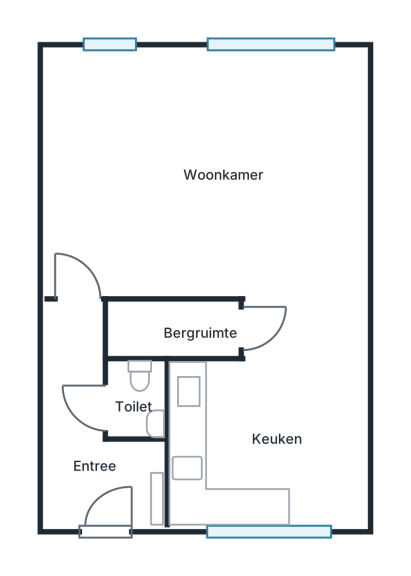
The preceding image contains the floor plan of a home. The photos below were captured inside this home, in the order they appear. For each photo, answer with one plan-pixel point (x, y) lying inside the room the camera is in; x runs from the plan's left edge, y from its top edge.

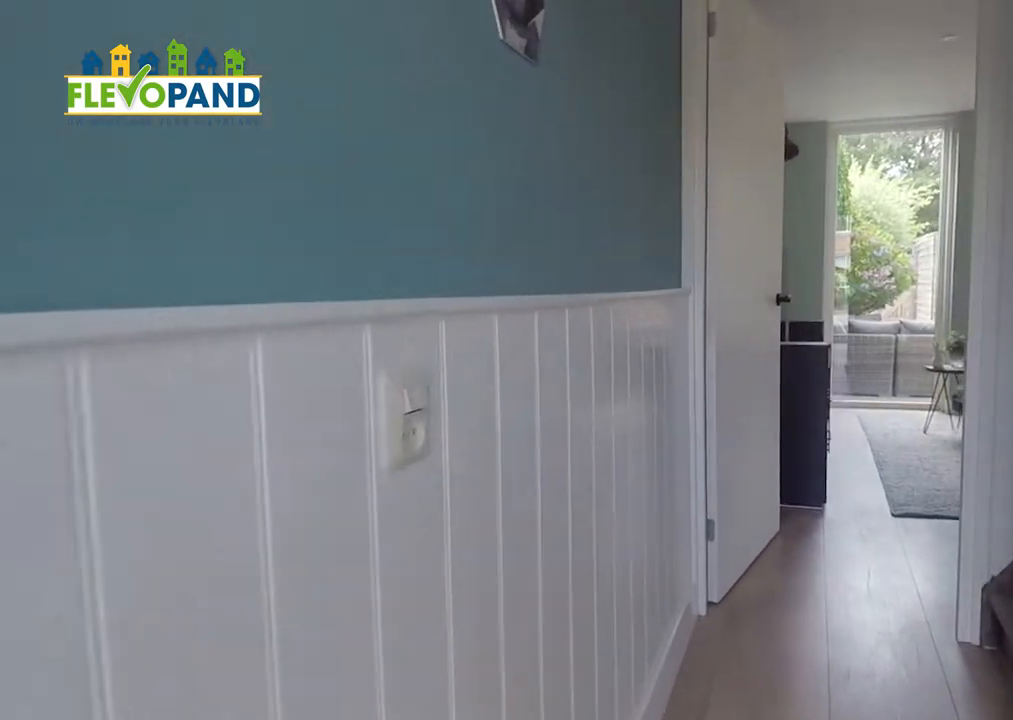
(91, 433)
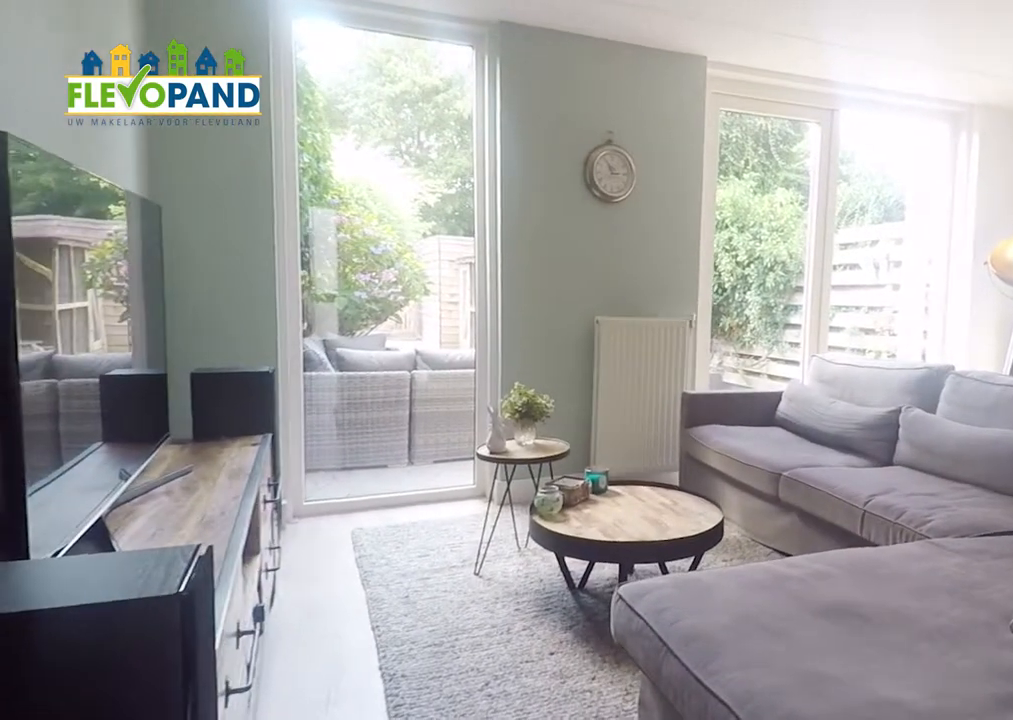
(205, 175)
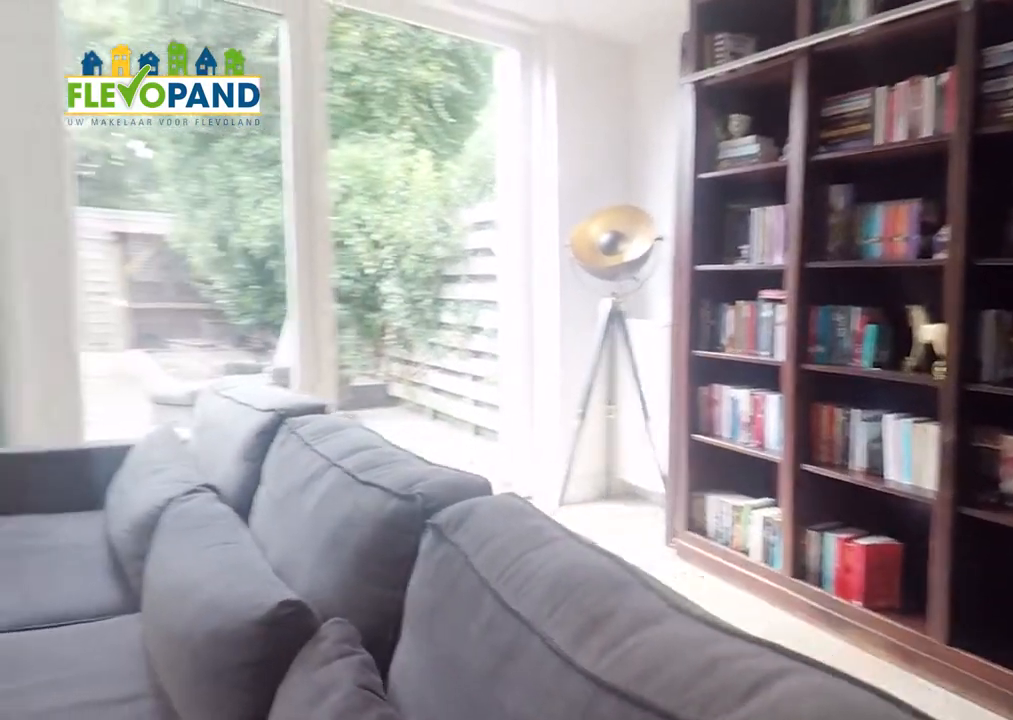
(205, 175)
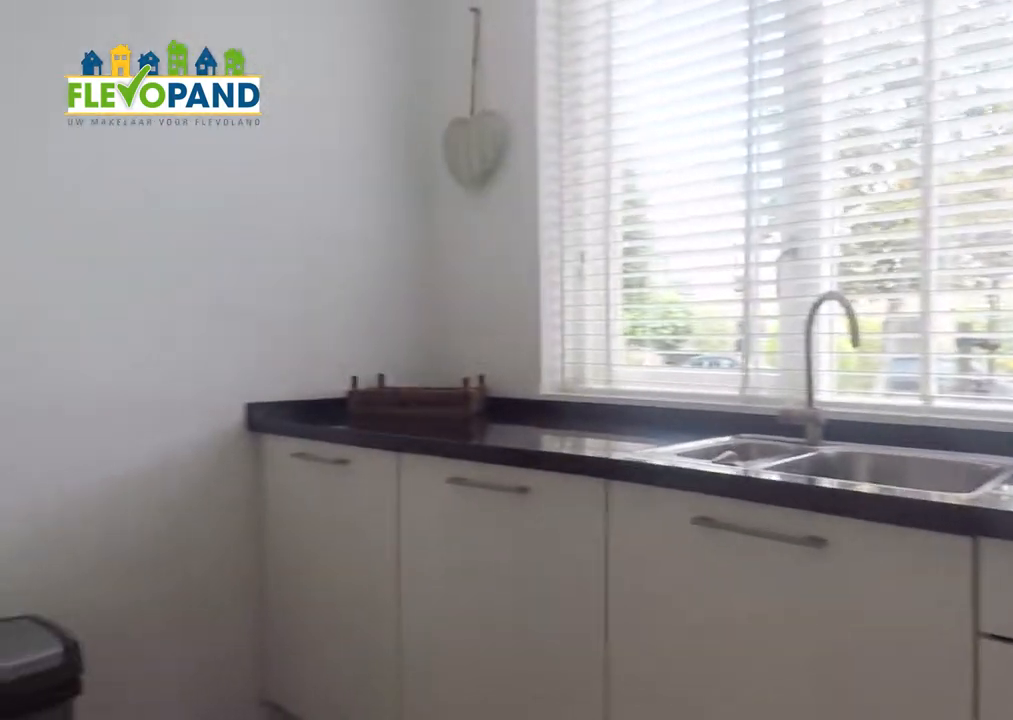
(272, 421)
